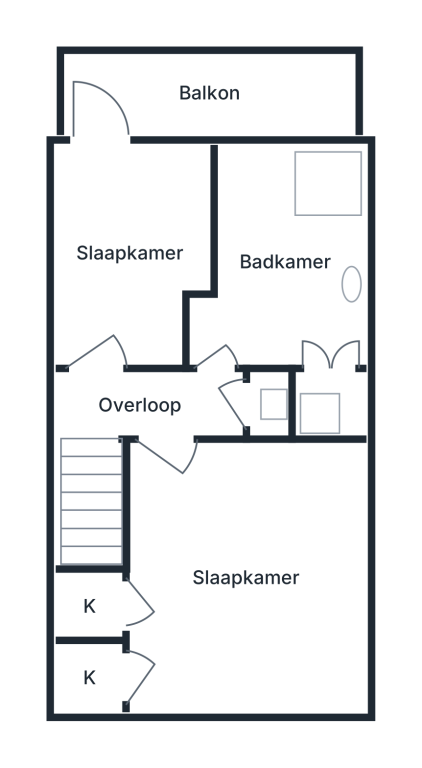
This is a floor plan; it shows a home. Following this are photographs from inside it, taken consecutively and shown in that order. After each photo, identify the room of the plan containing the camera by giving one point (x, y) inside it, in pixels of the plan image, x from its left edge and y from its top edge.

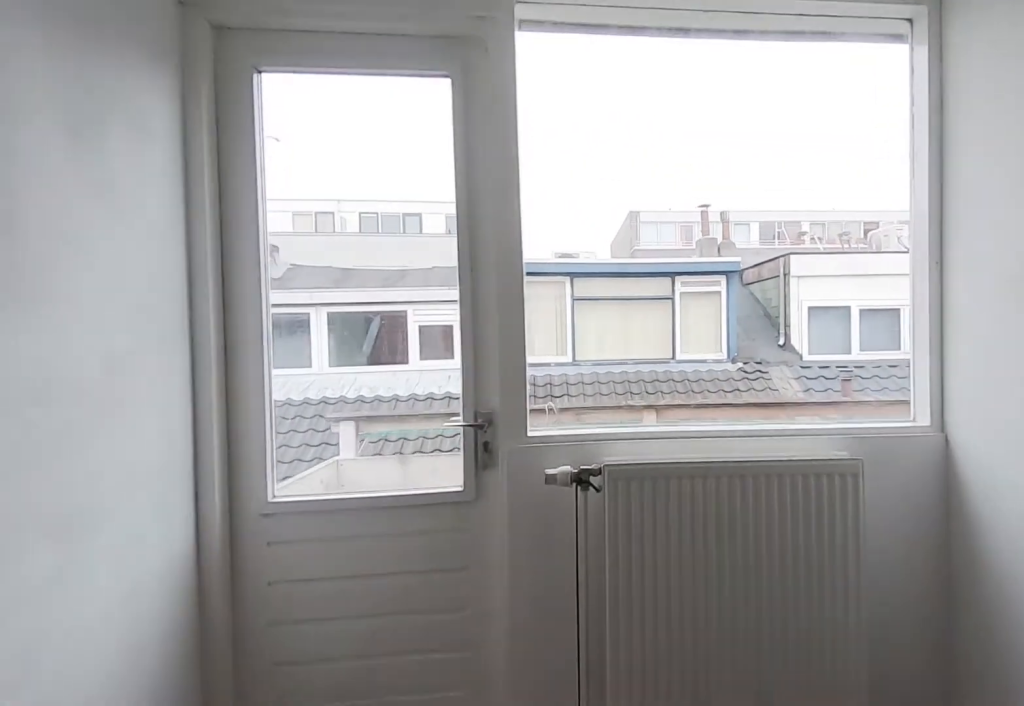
(134, 203)
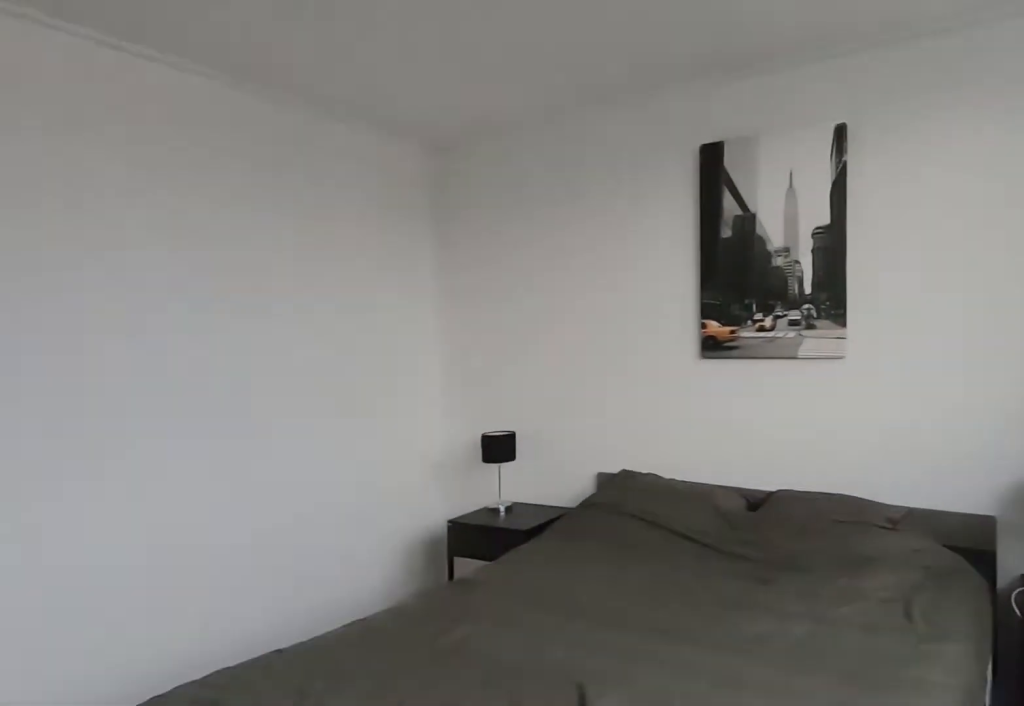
(348, 642)
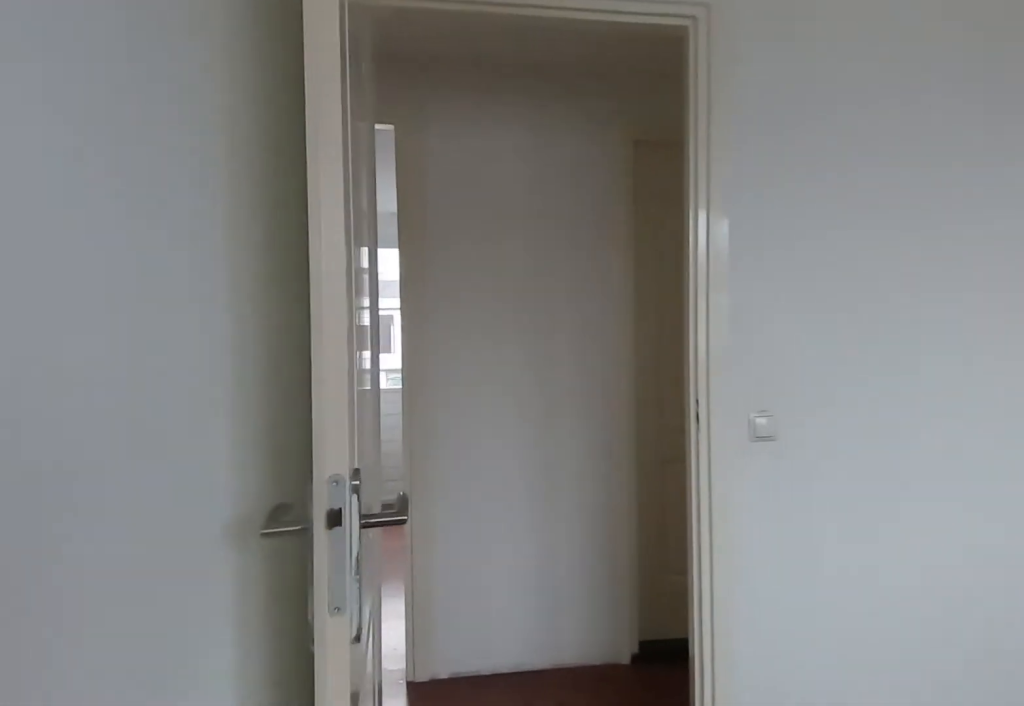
(348, 642)
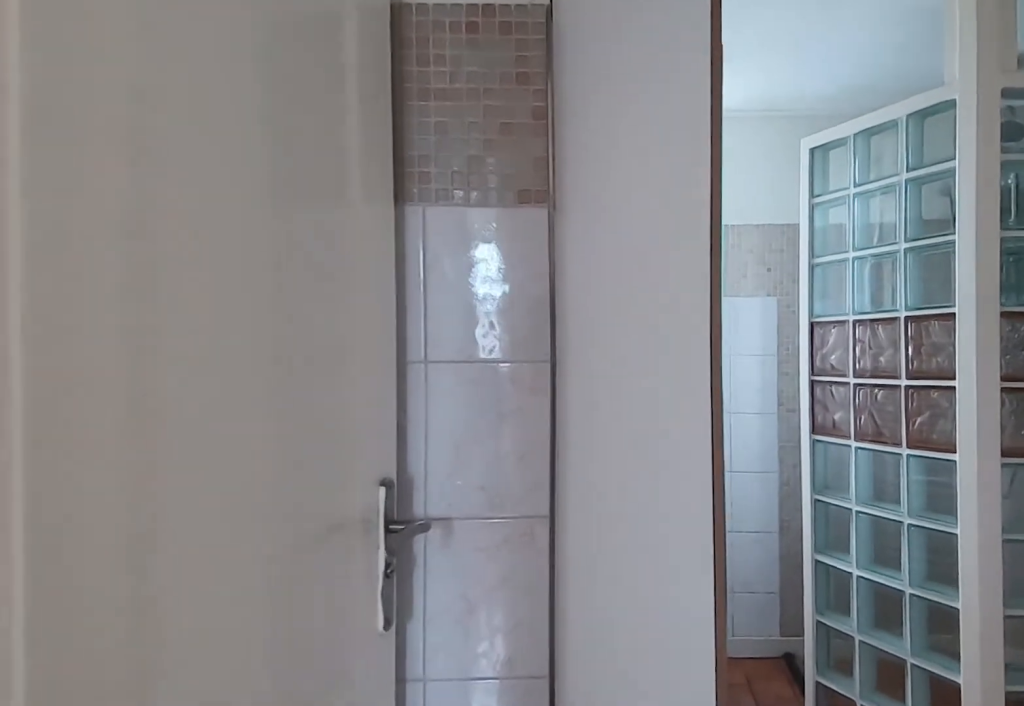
(272, 196)
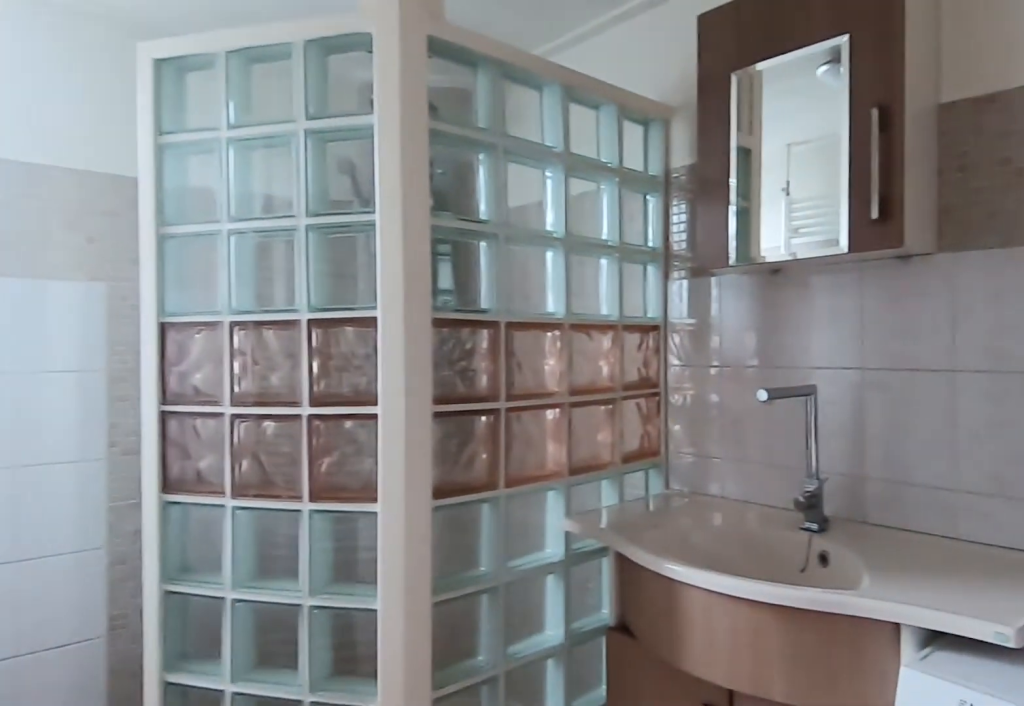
(272, 196)
